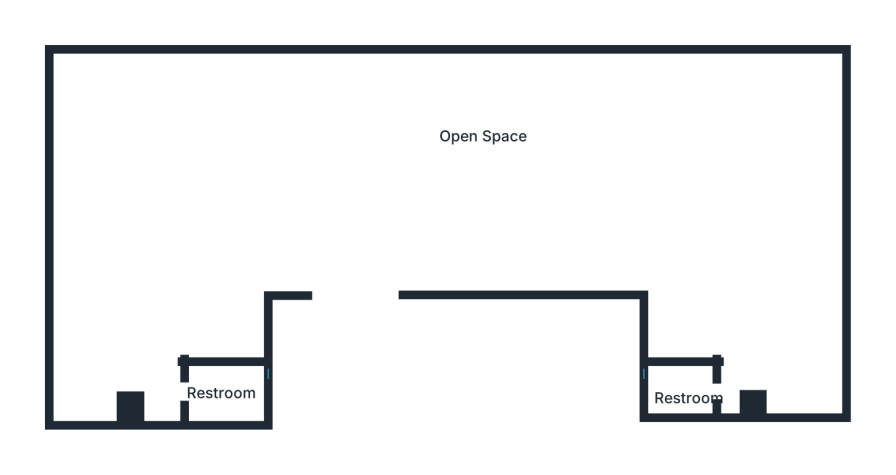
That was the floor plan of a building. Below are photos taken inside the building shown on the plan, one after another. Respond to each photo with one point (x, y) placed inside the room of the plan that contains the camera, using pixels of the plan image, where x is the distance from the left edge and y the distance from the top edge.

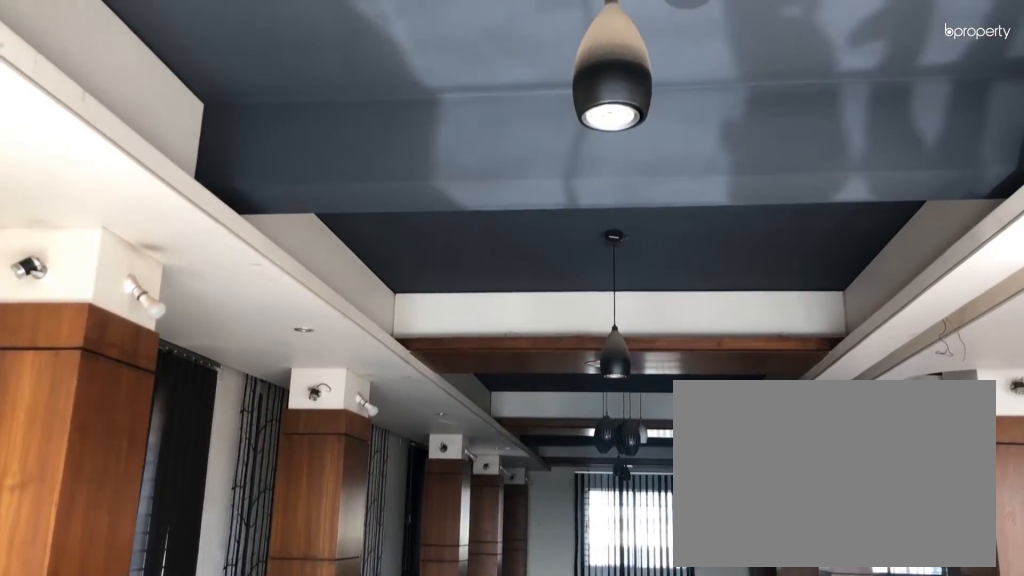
(475, 153)
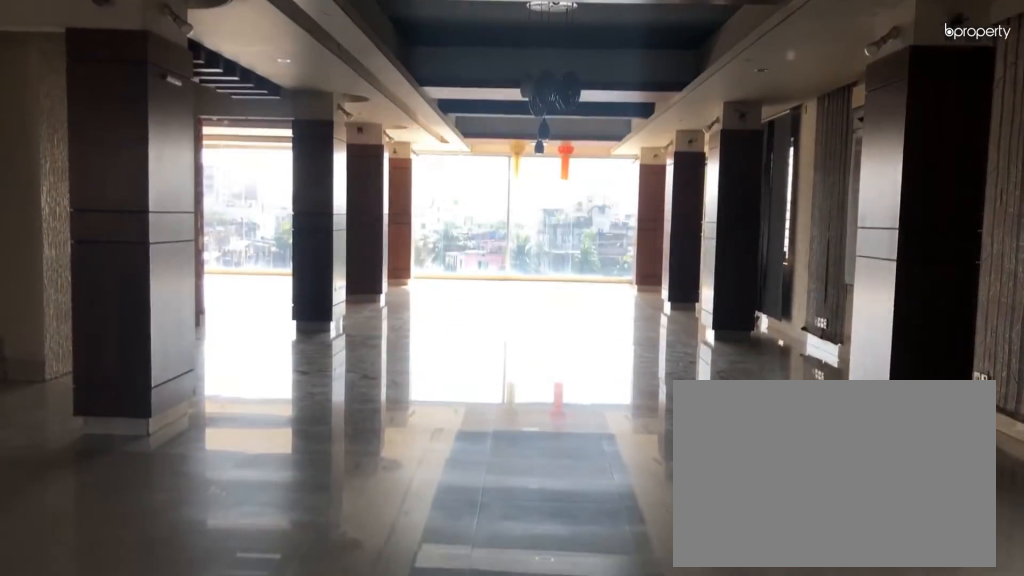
(475, 153)
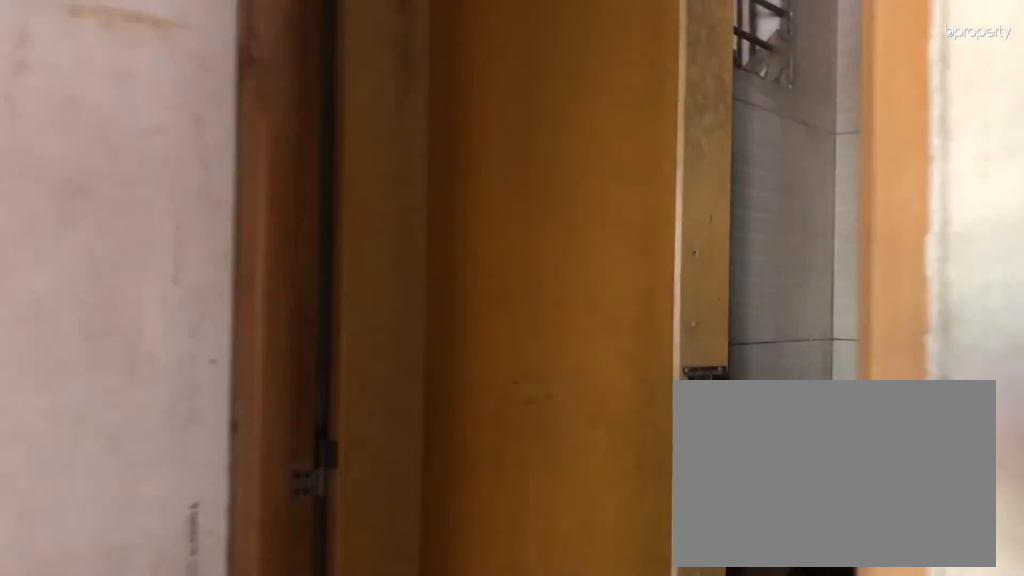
(226, 395)
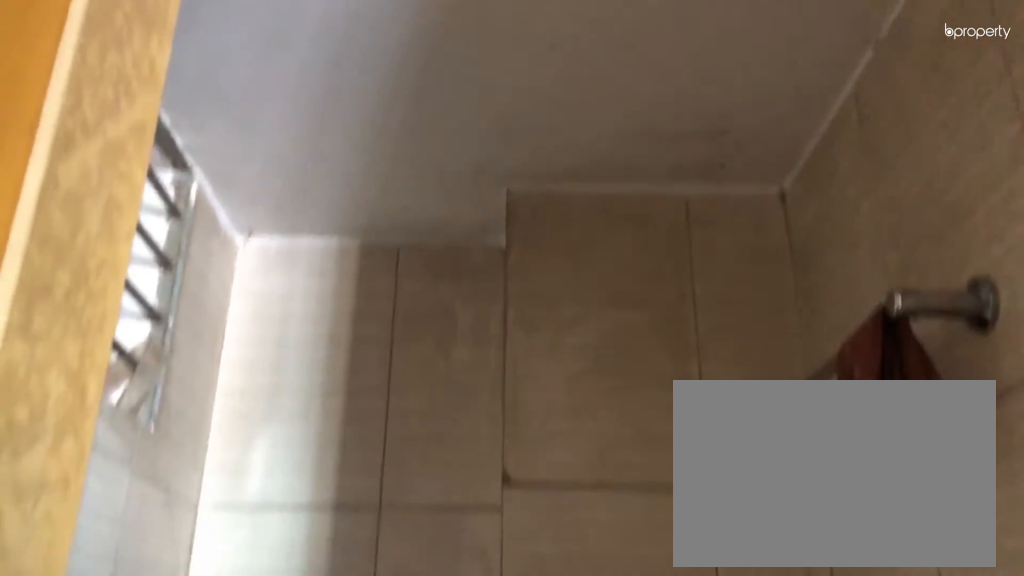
(225, 396)
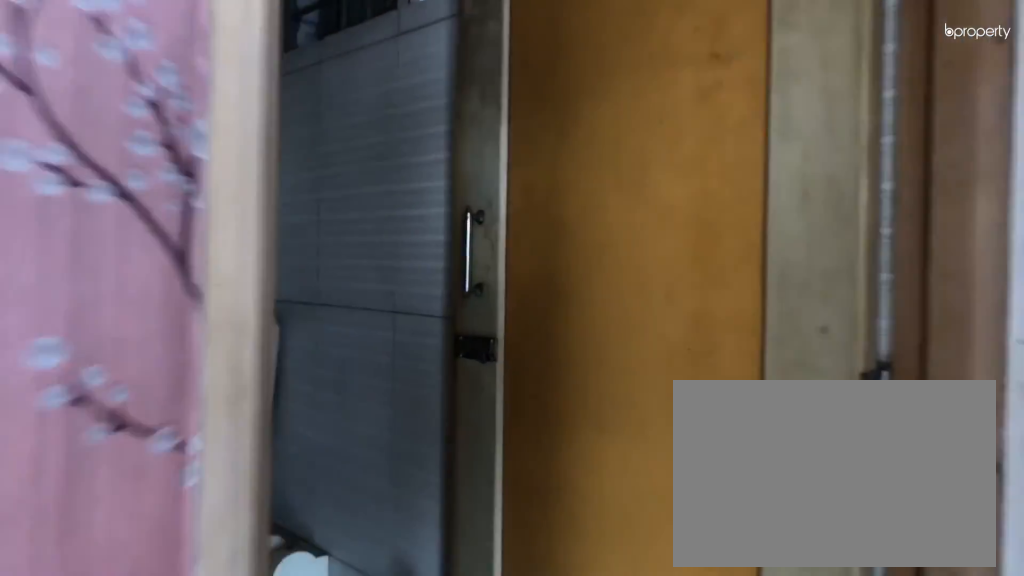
(701, 393)
